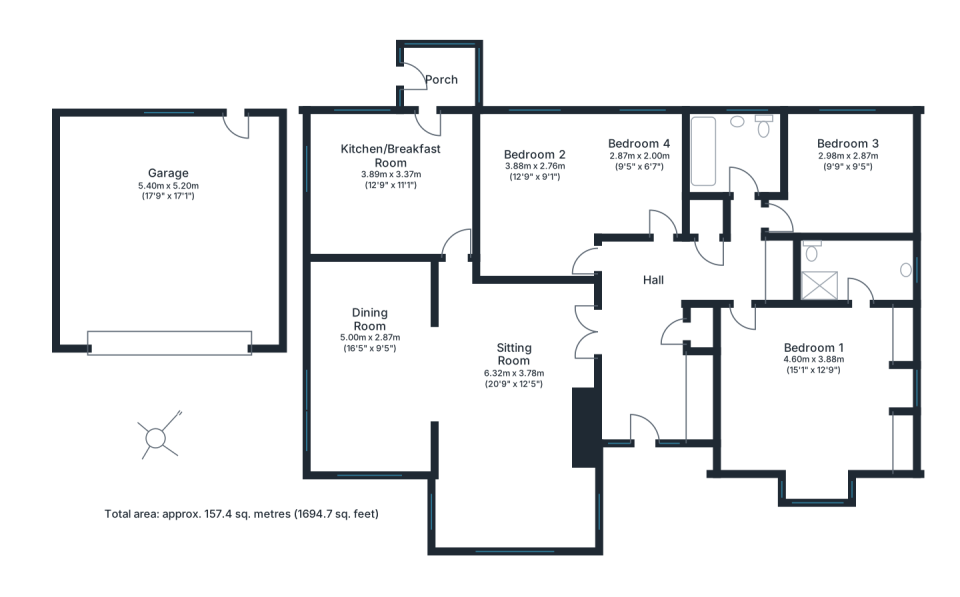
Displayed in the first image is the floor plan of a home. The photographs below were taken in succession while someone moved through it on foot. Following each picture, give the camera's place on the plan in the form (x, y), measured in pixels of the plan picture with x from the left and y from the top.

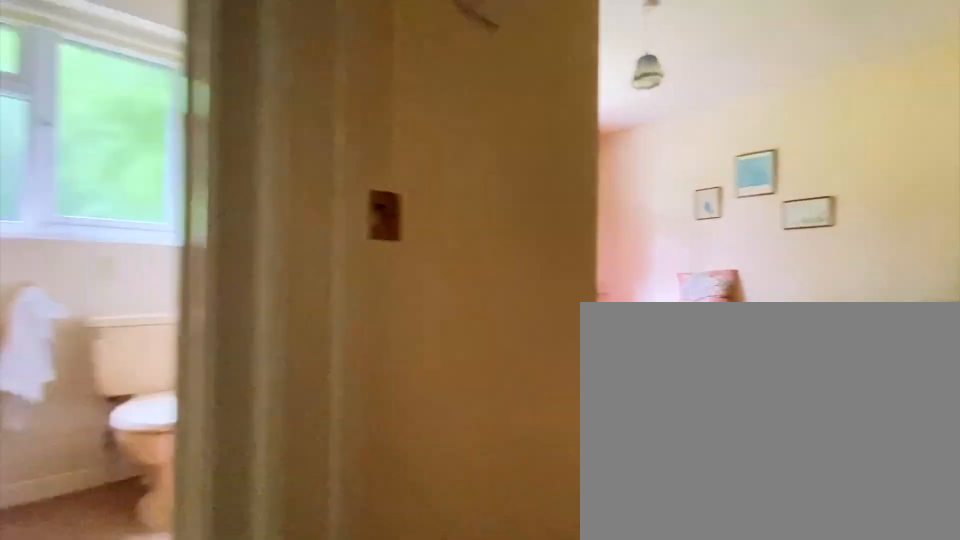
(756, 215)
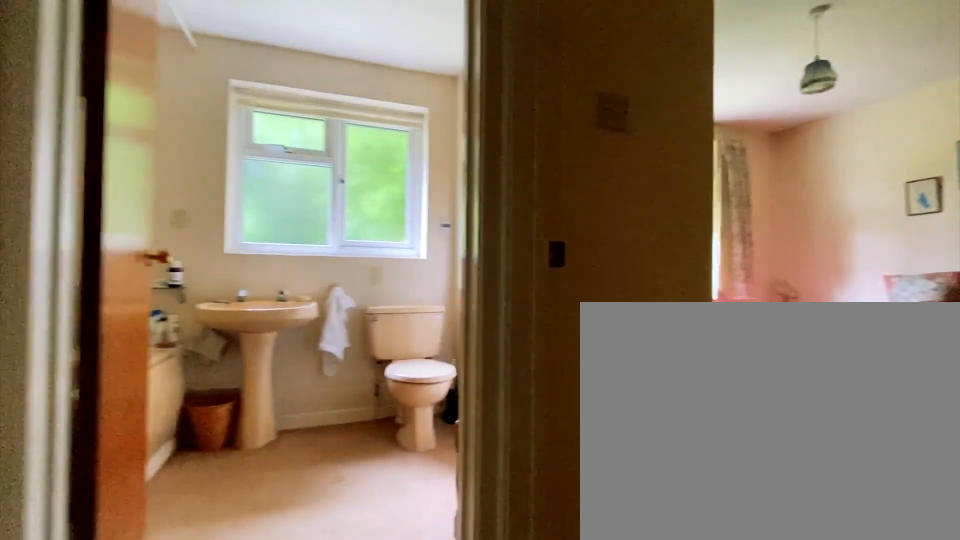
(746, 221)
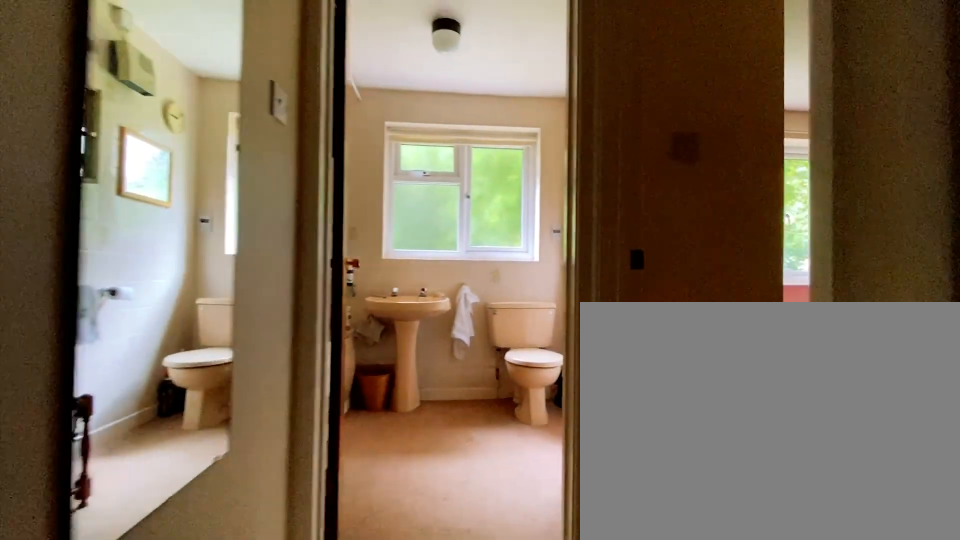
(746, 237)
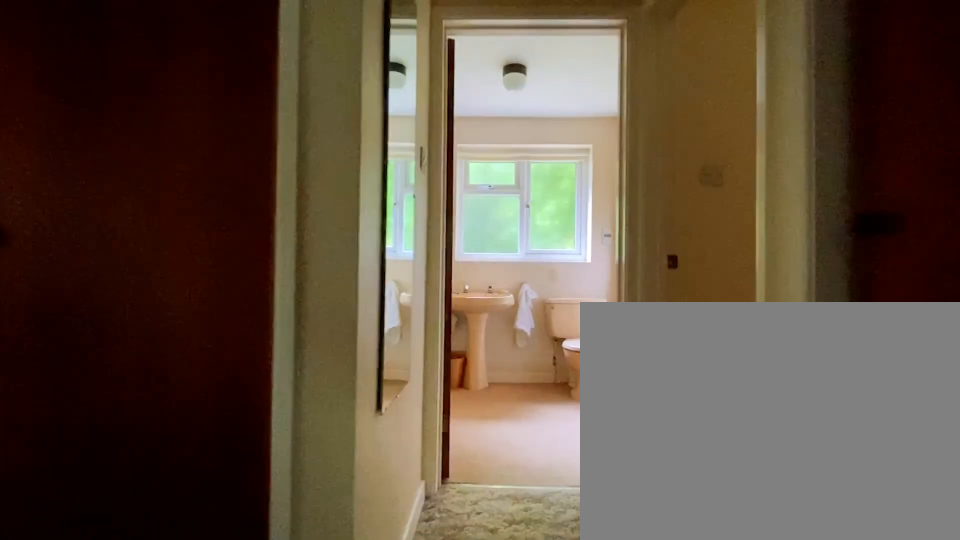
(745, 253)
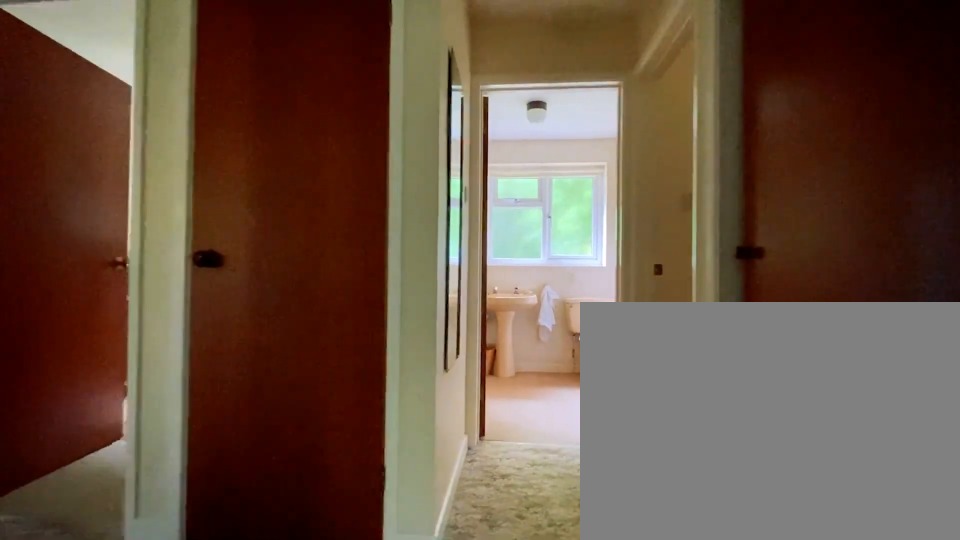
(745, 274)
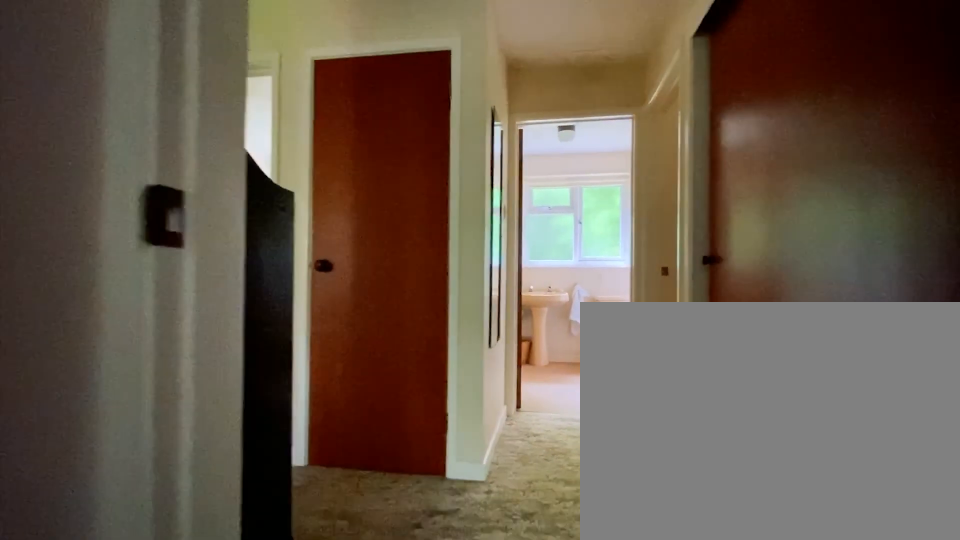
(745, 298)
